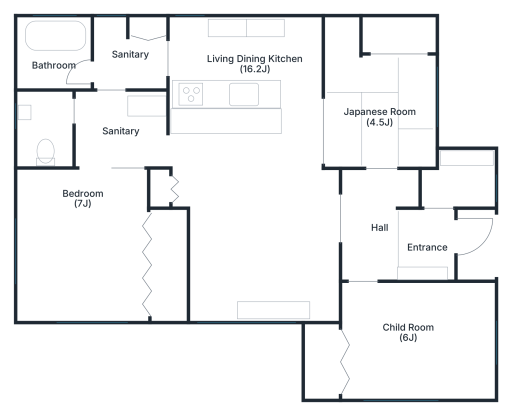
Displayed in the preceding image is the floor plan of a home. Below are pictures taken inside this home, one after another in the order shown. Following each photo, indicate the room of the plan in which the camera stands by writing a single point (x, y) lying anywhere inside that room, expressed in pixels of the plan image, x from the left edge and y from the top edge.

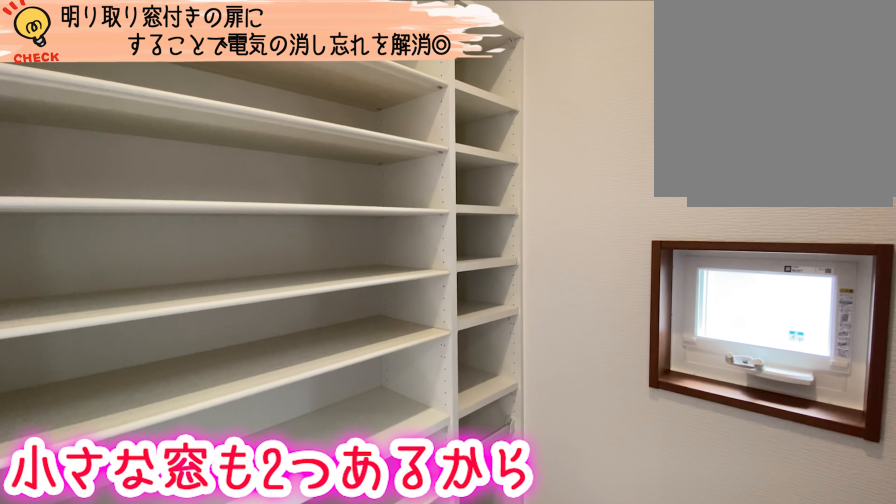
(460, 182)
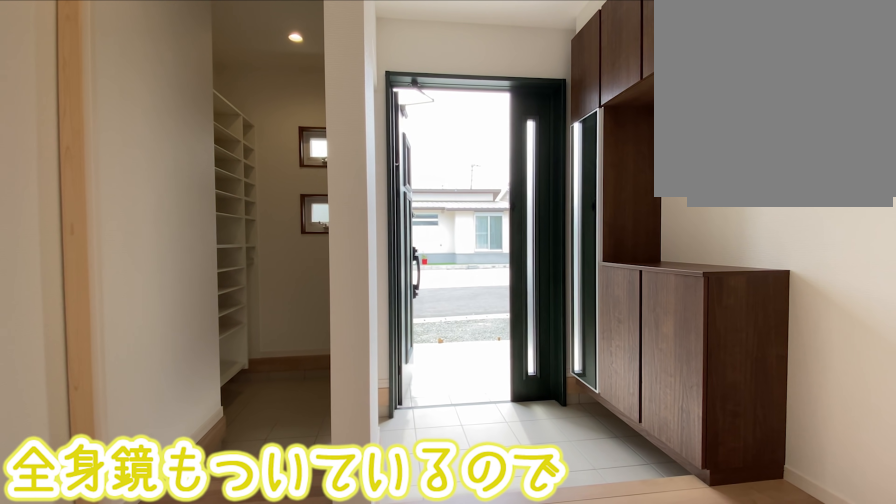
(425, 240)
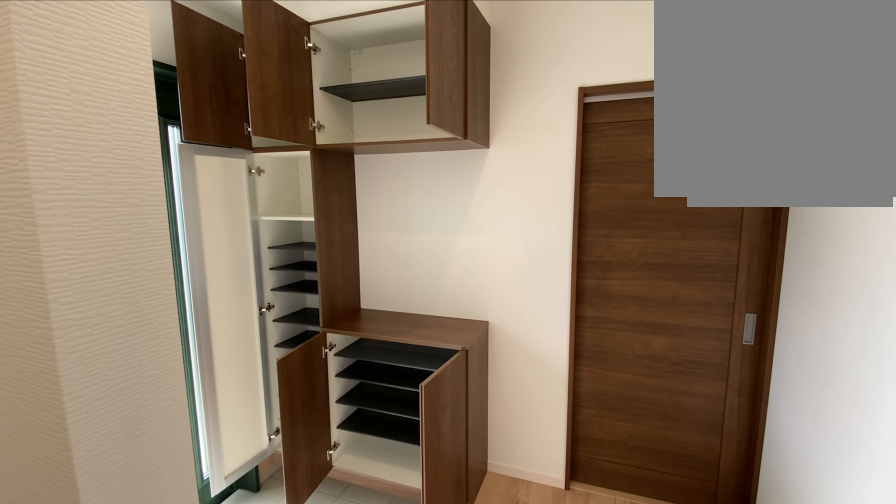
(425, 240)
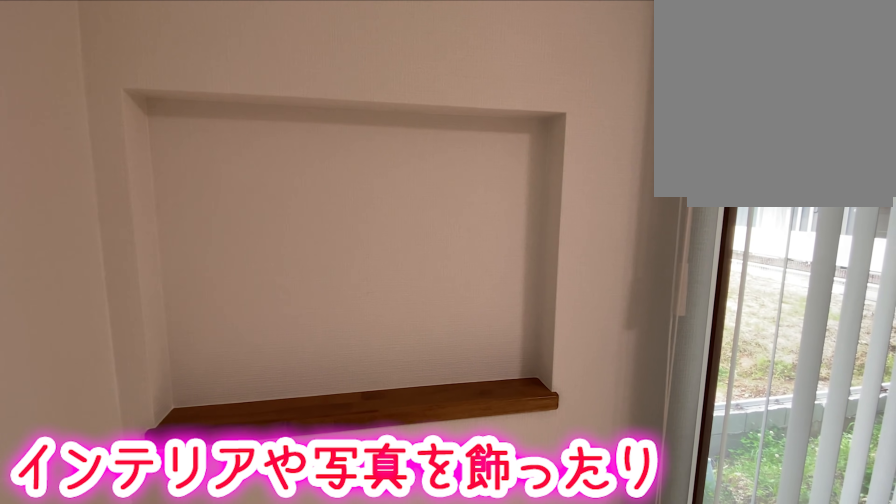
(257, 216)
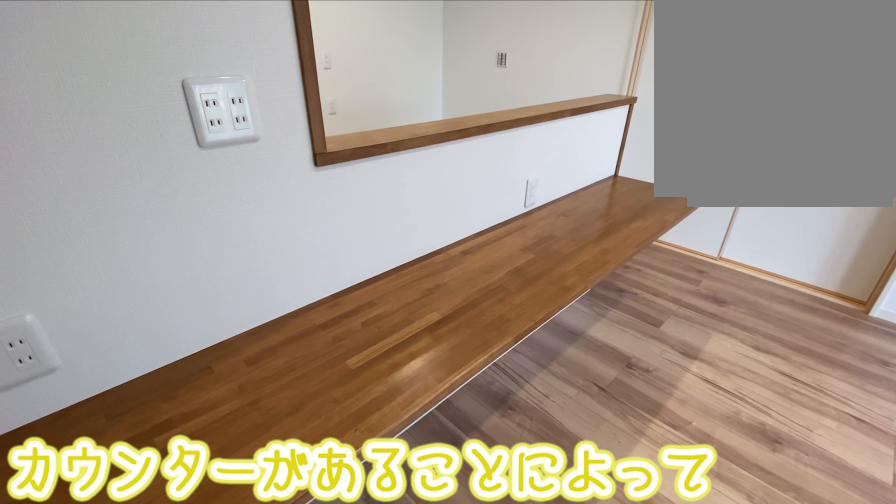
(257, 216)
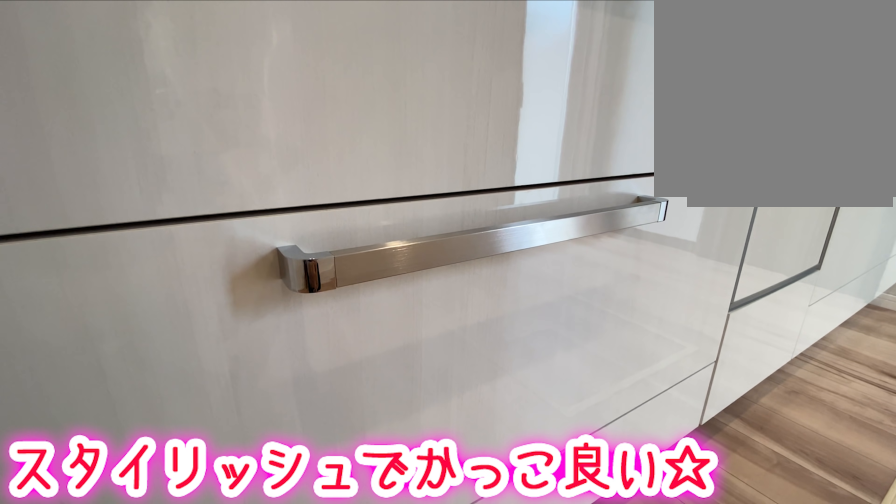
(228, 61)
